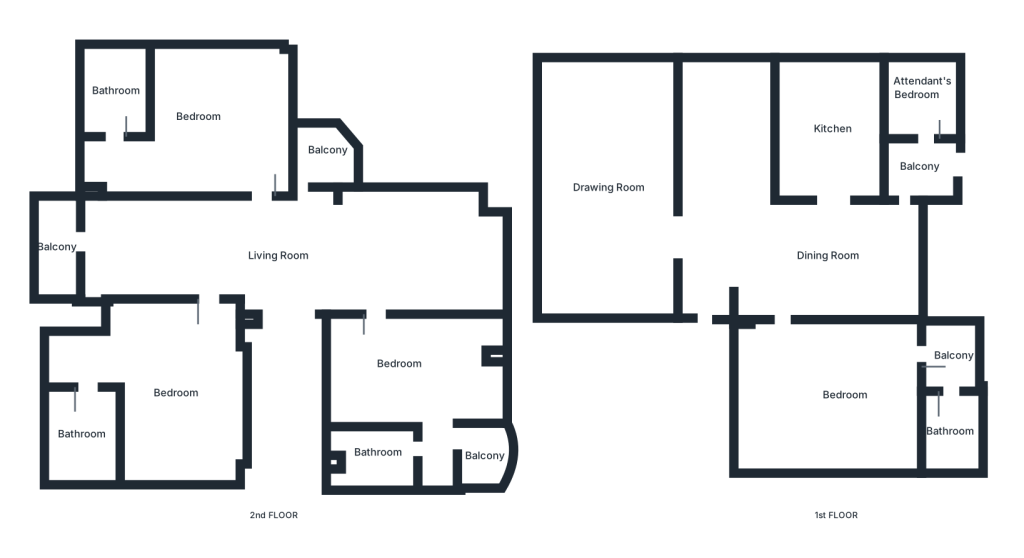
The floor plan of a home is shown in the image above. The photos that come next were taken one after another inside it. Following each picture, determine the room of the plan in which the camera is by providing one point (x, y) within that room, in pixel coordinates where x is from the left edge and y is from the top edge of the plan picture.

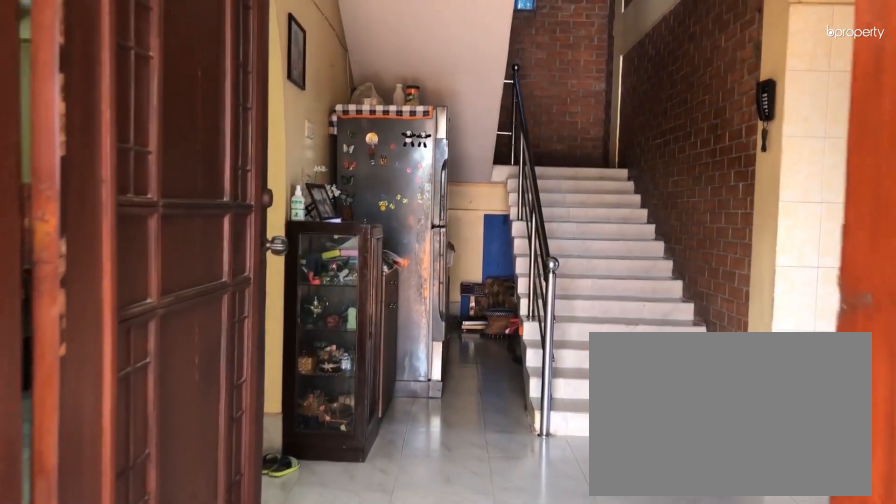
(756, 261)
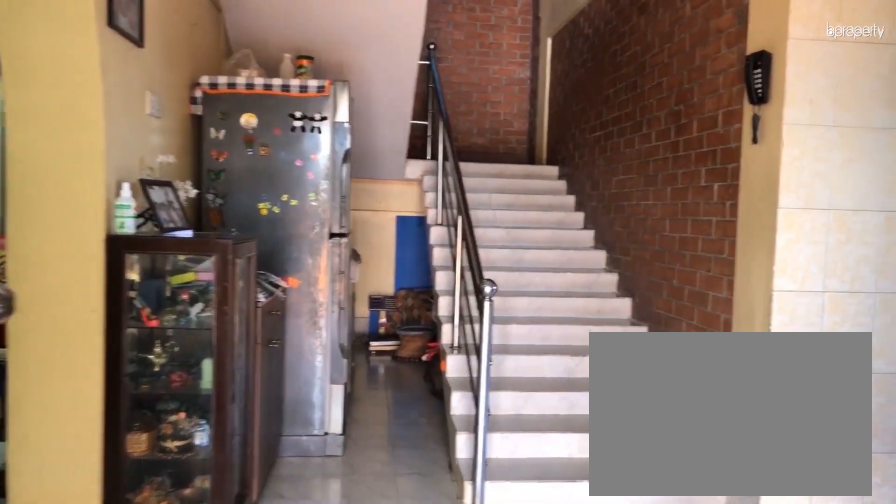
(756, 261)
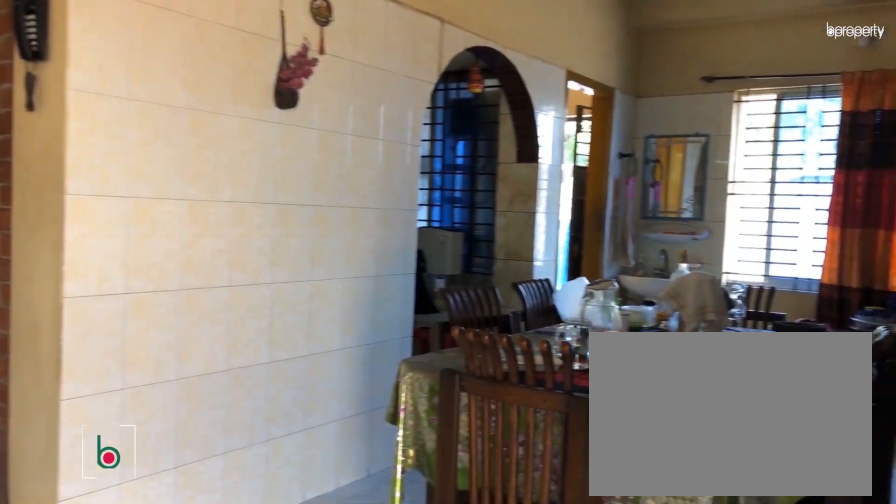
(837, 260)
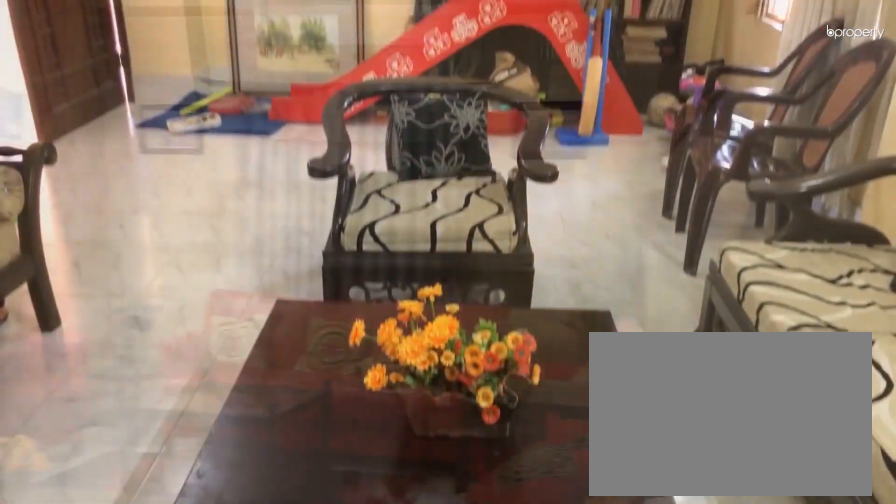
(601, 186)
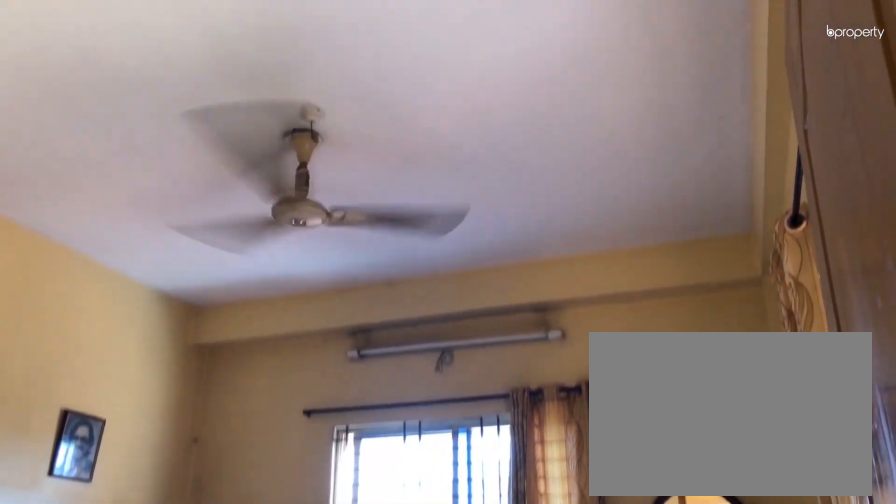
(829, 396)
